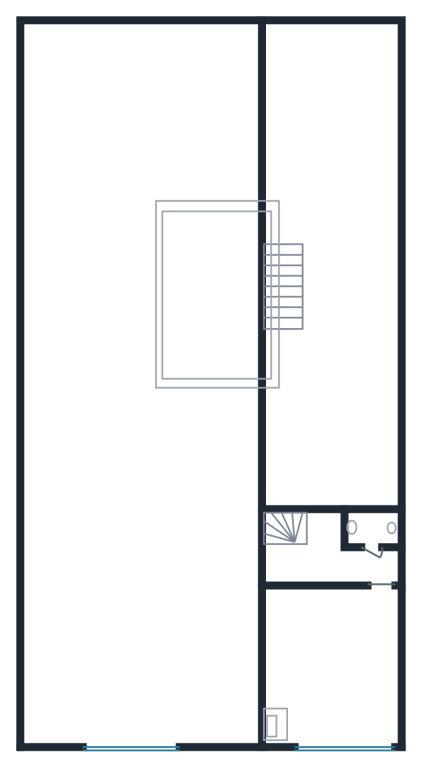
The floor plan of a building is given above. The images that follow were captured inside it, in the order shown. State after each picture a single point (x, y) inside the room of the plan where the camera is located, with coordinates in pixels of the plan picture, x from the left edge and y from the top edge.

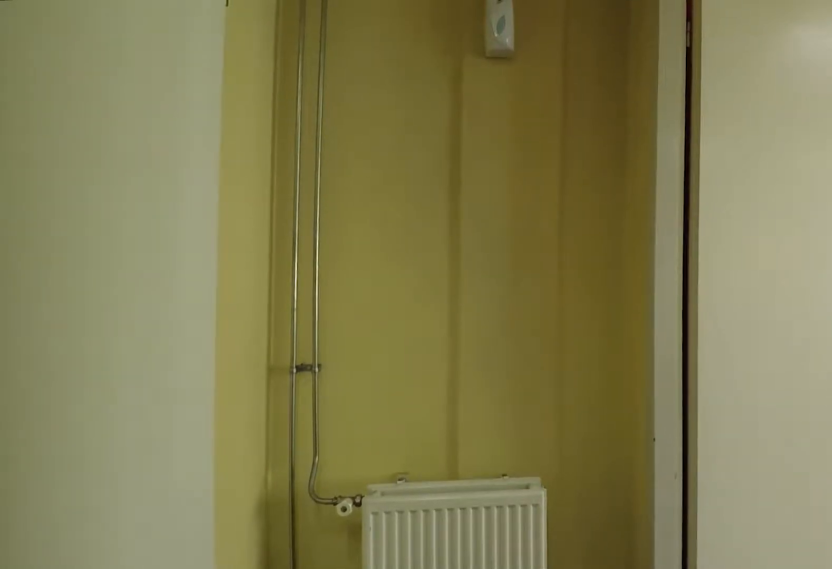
(326, 556)
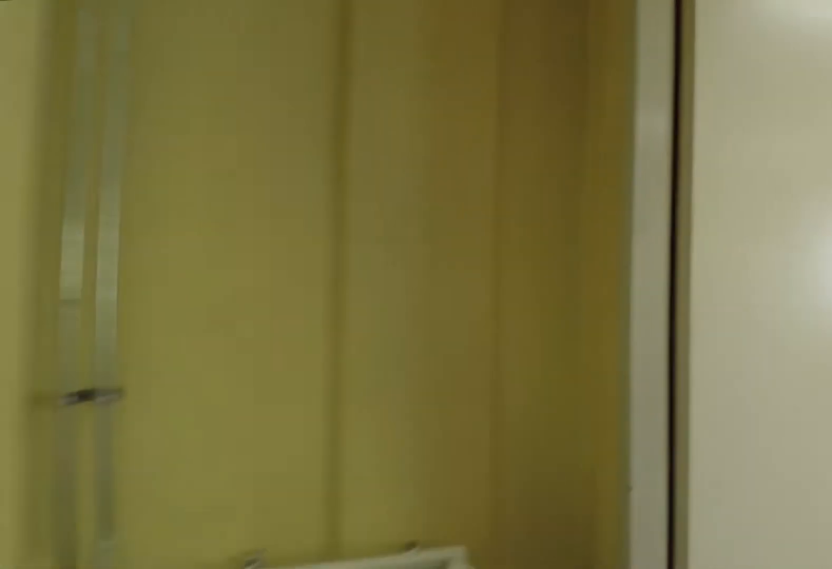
(326, 556)
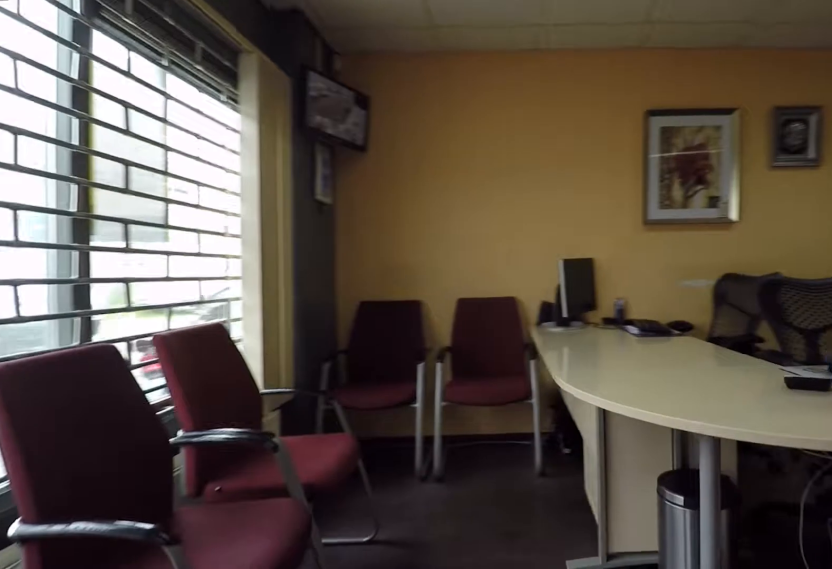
(332, 663)
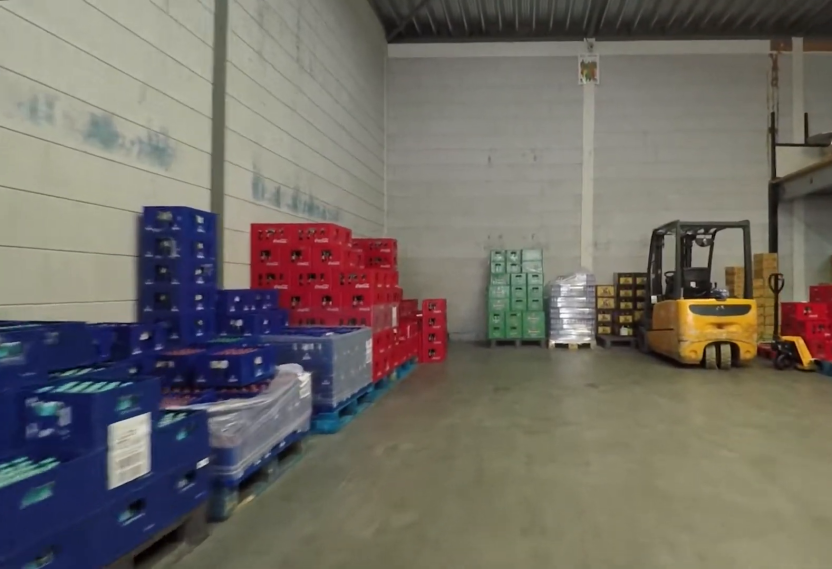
(31, 483)
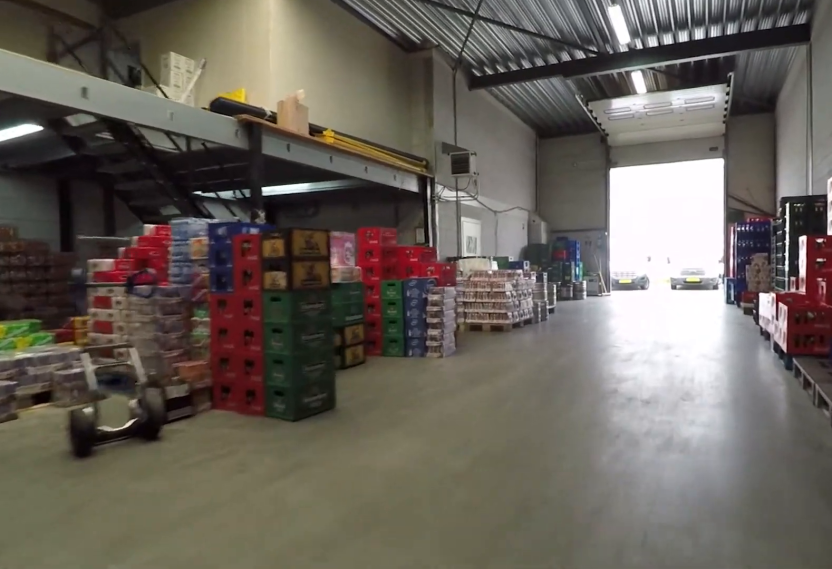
(34, 652)
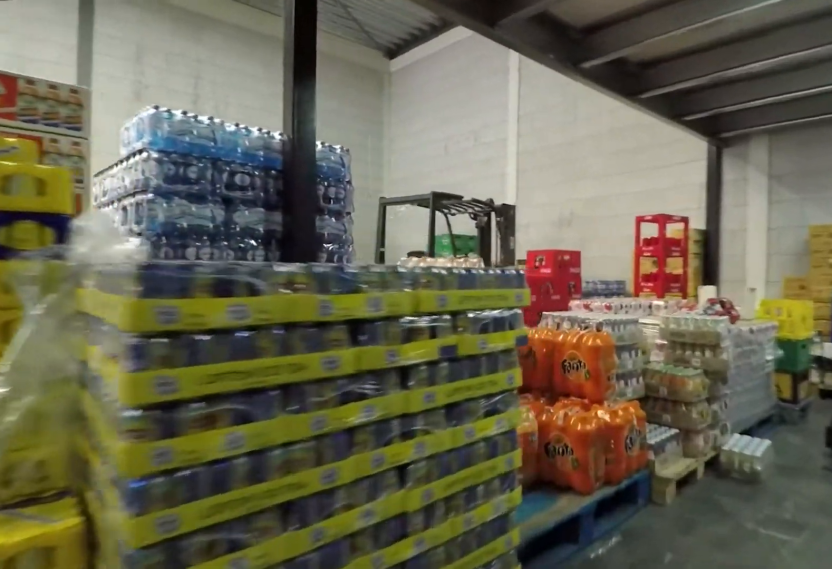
(332, 264)
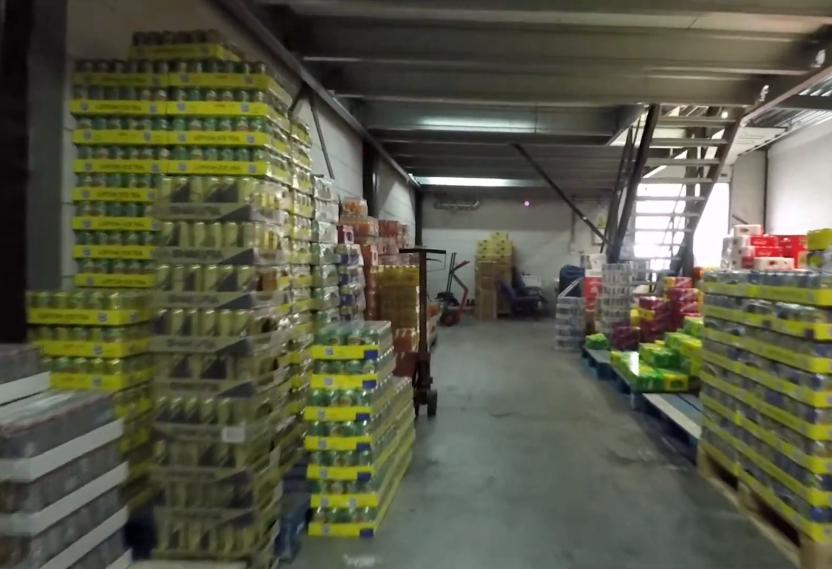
(332, 264)
